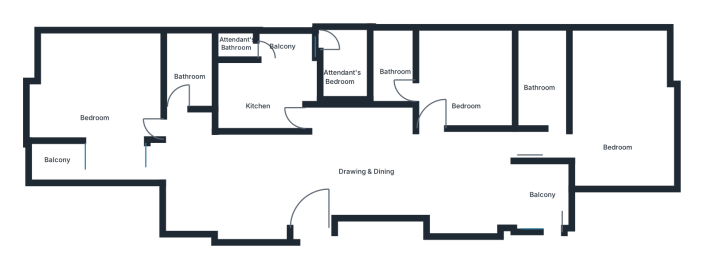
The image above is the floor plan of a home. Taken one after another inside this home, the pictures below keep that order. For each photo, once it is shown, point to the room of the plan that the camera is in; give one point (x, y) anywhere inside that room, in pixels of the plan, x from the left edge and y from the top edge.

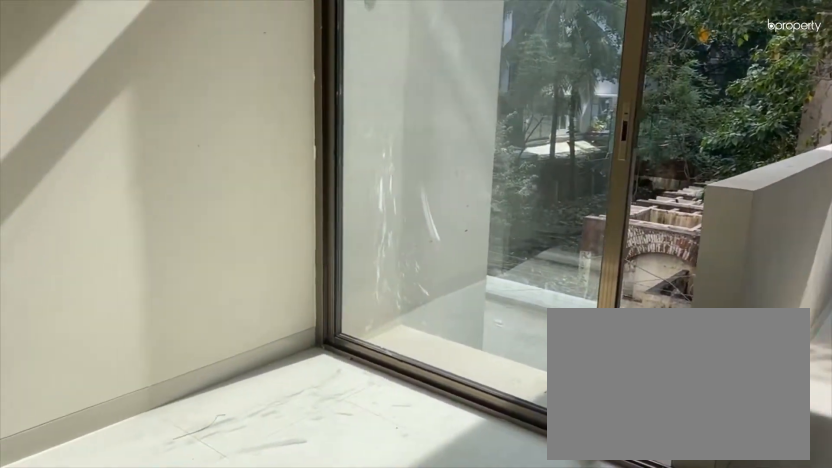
(209, 177)
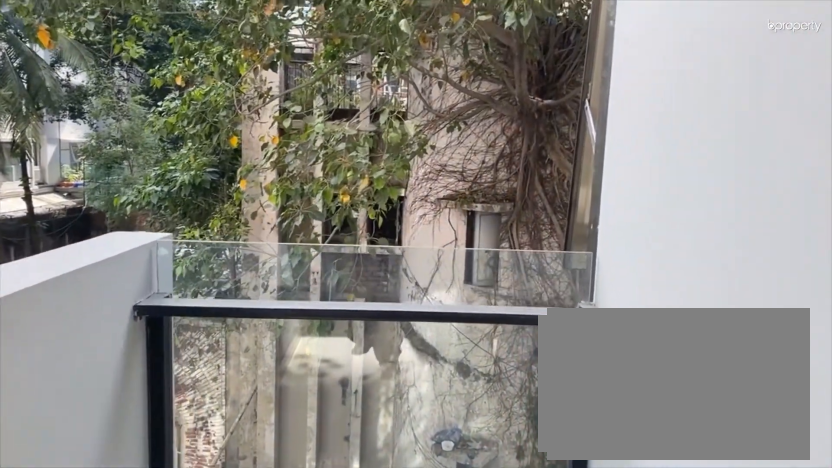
(66, 165)
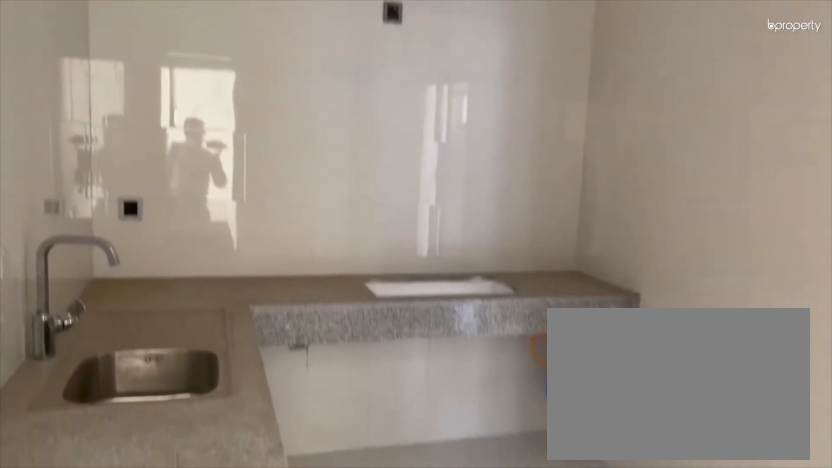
(259, 89)
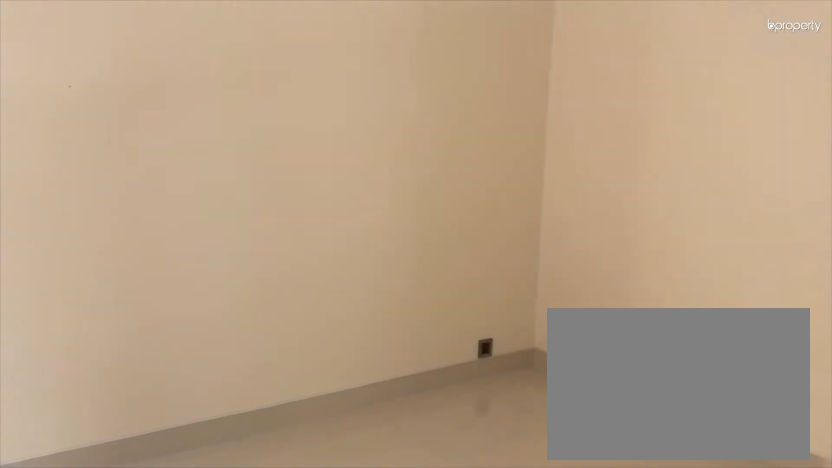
(462, 67)
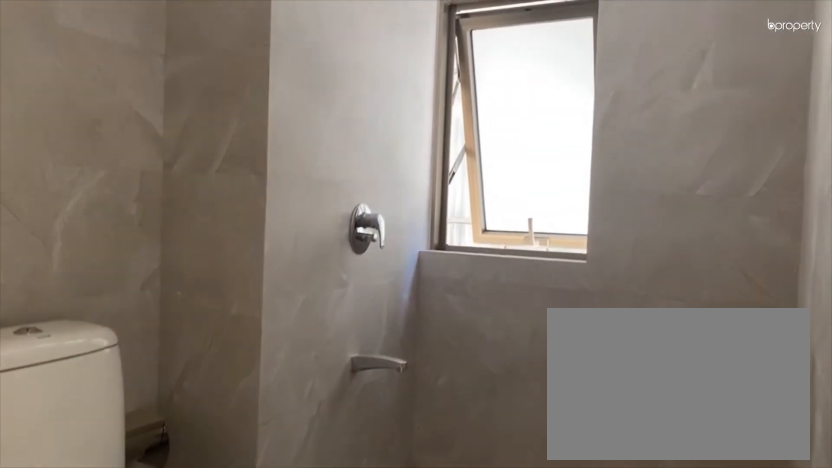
(395, 65)
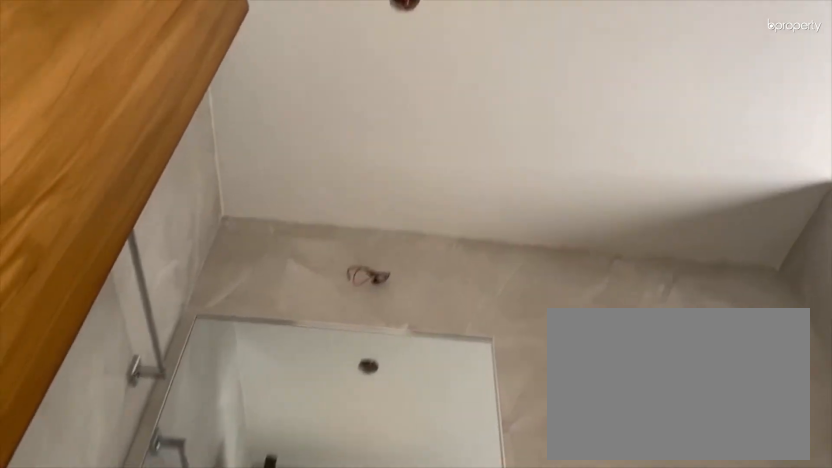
(395, 65)
